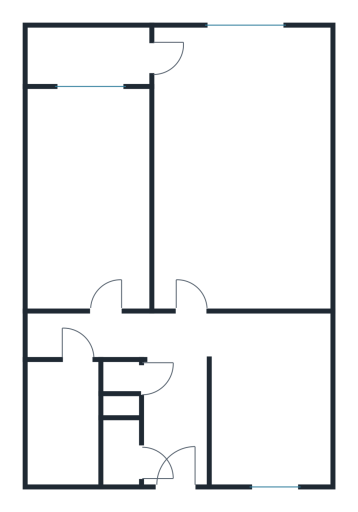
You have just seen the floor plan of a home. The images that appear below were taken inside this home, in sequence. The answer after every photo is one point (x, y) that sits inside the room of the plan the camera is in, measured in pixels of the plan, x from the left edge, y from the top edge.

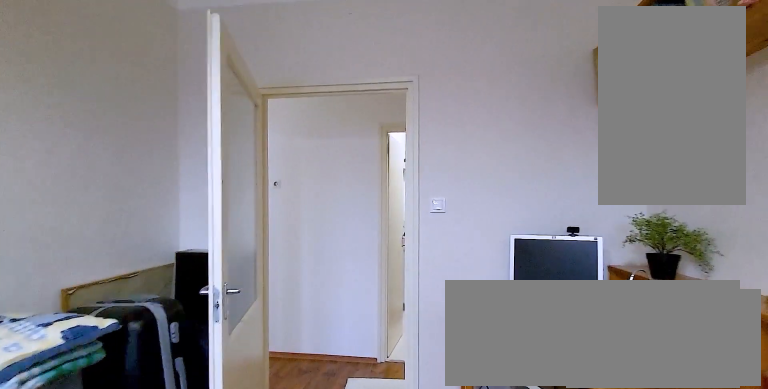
(89, 209)
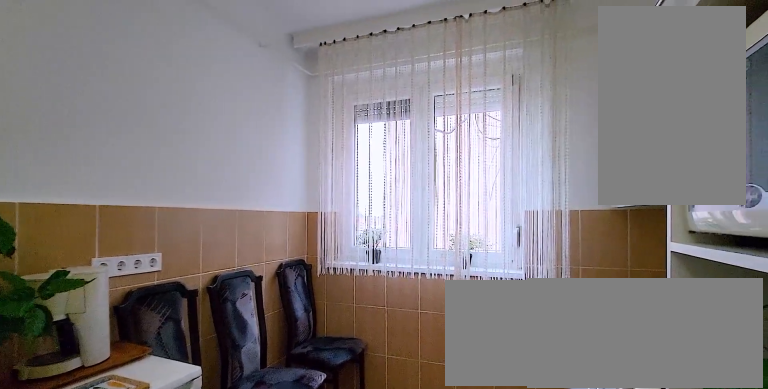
(278, 406)
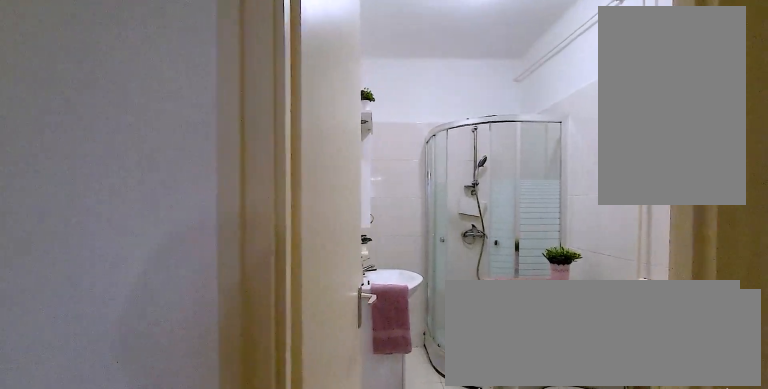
(63, 424)
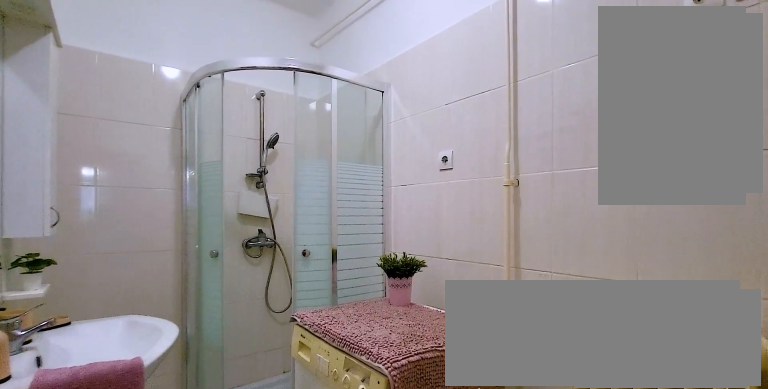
(63, 424)
